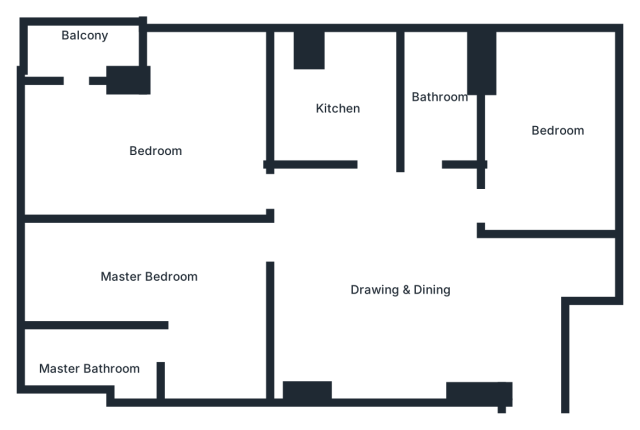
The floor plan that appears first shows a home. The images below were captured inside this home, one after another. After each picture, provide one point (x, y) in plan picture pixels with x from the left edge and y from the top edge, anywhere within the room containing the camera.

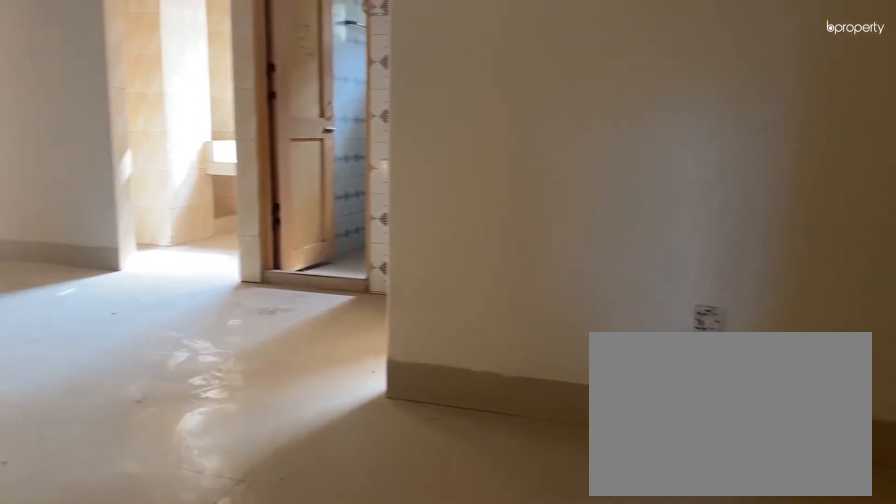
(526, 299)
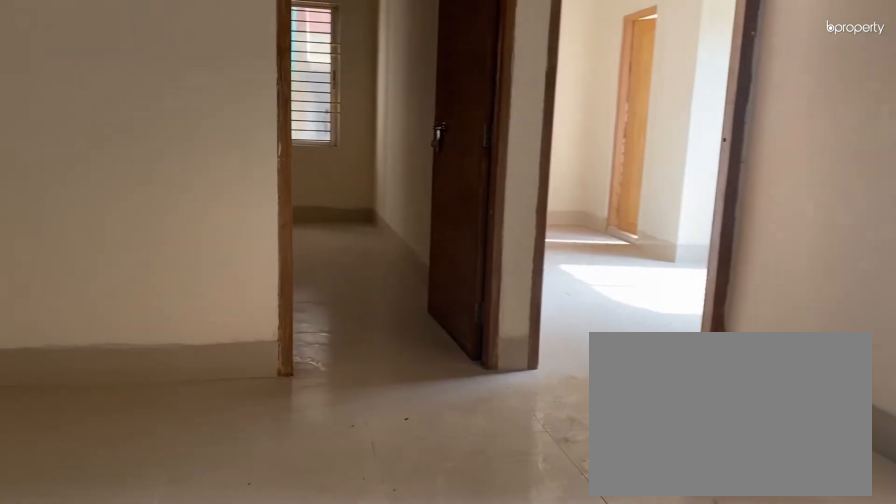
(382, 277)
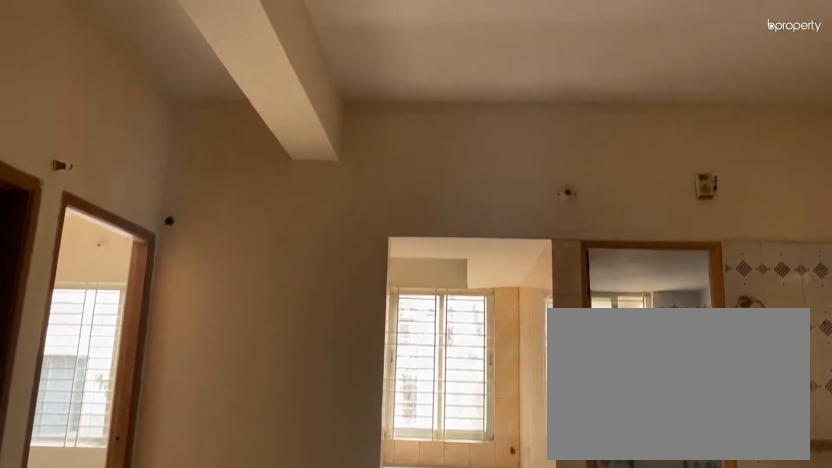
(382, 277)
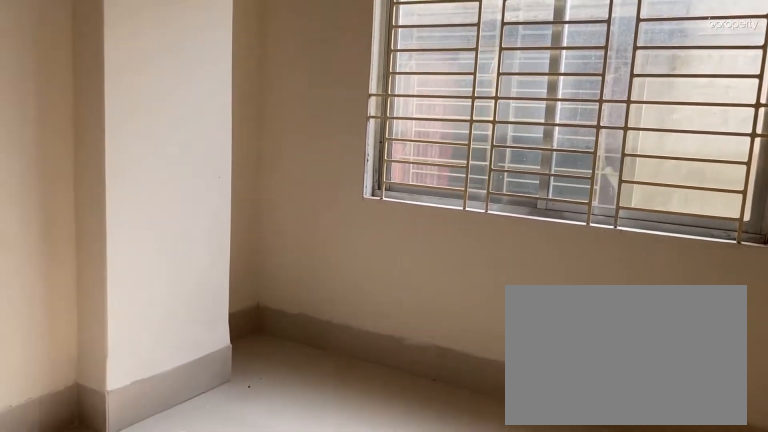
(553, 115)
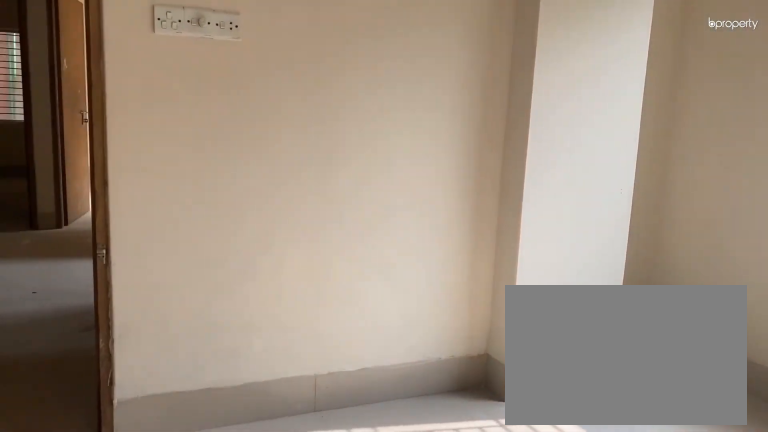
(553, 115)
